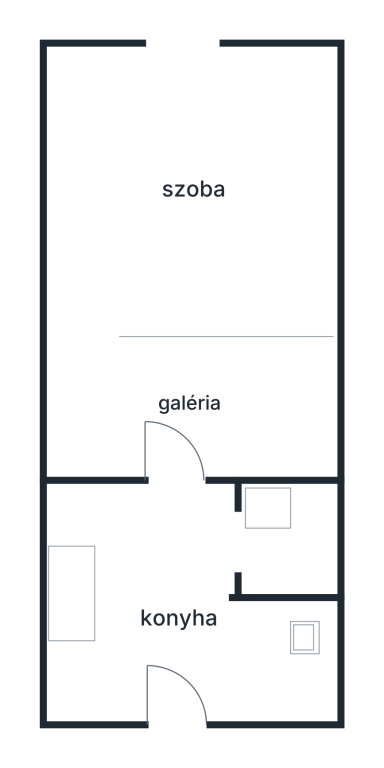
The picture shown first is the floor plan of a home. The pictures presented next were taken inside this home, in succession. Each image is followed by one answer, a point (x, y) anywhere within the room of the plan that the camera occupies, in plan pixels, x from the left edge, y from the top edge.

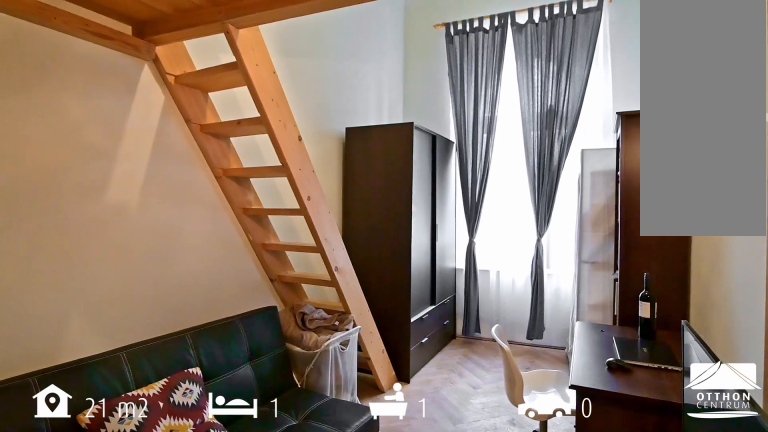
(197, 196)
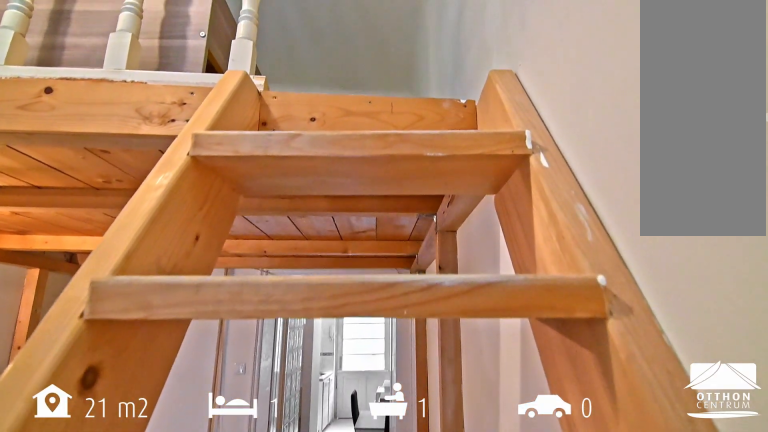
(198, 196)
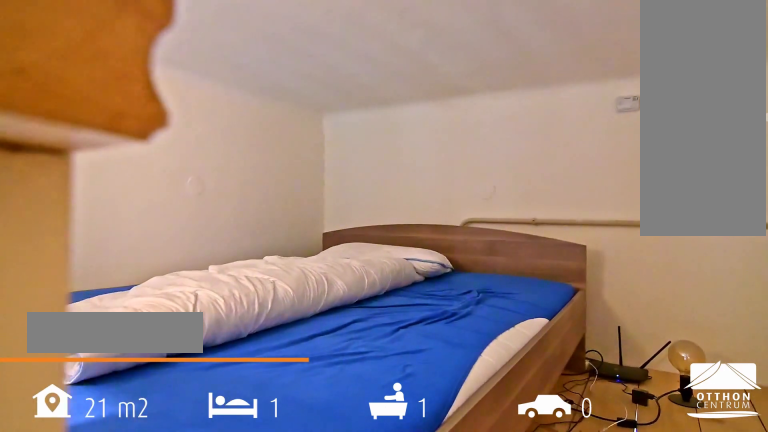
(190, 398)
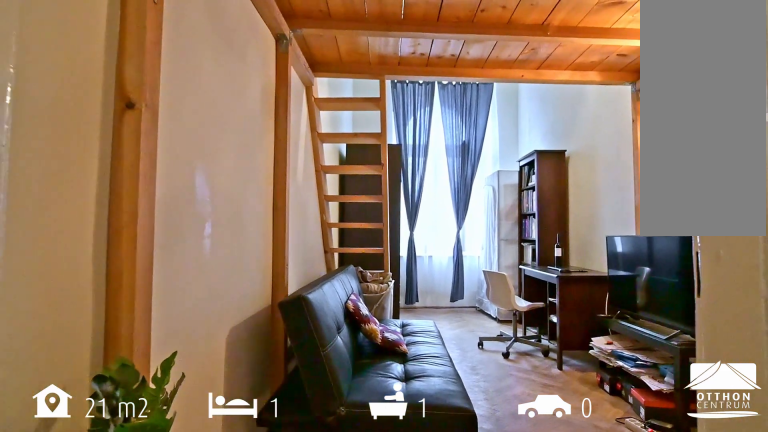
(198, 197)
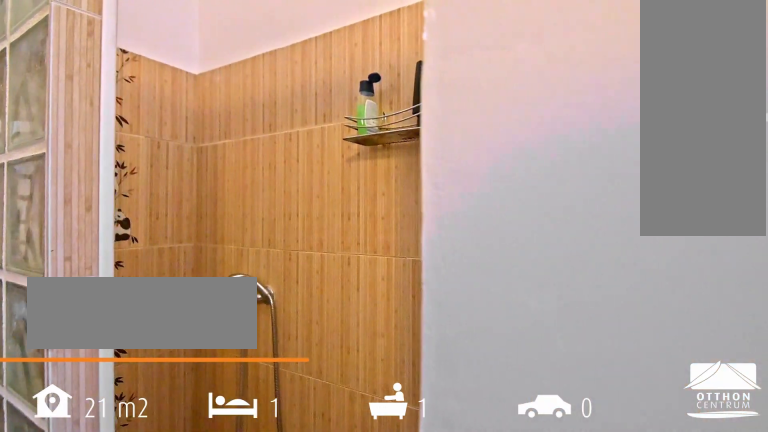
(296, 541)
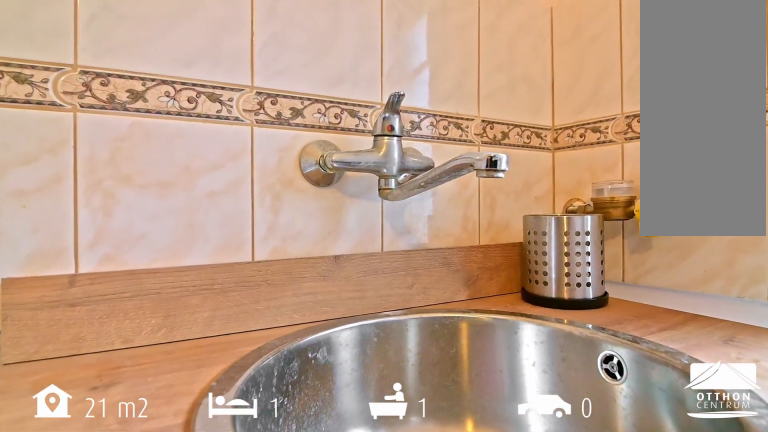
(167, 621)
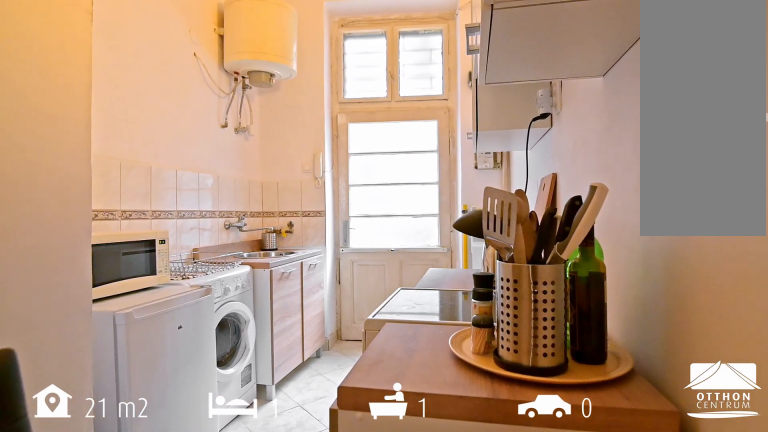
(167, 621)
